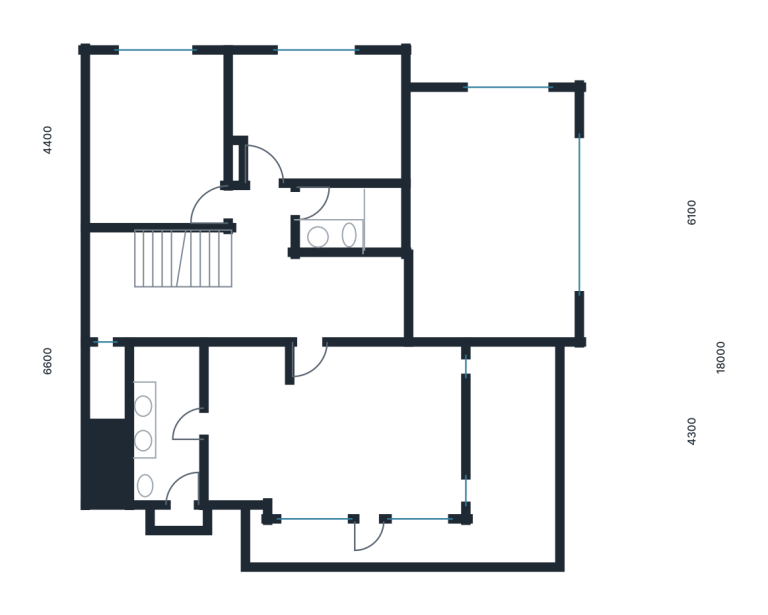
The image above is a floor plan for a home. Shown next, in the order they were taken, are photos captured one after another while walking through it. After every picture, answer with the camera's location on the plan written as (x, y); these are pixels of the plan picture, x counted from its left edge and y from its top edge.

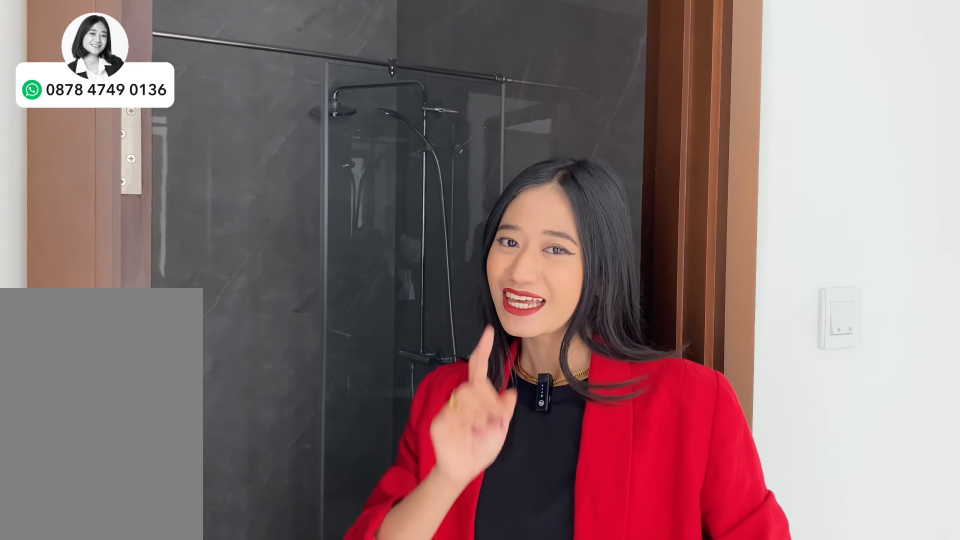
(365, 225)
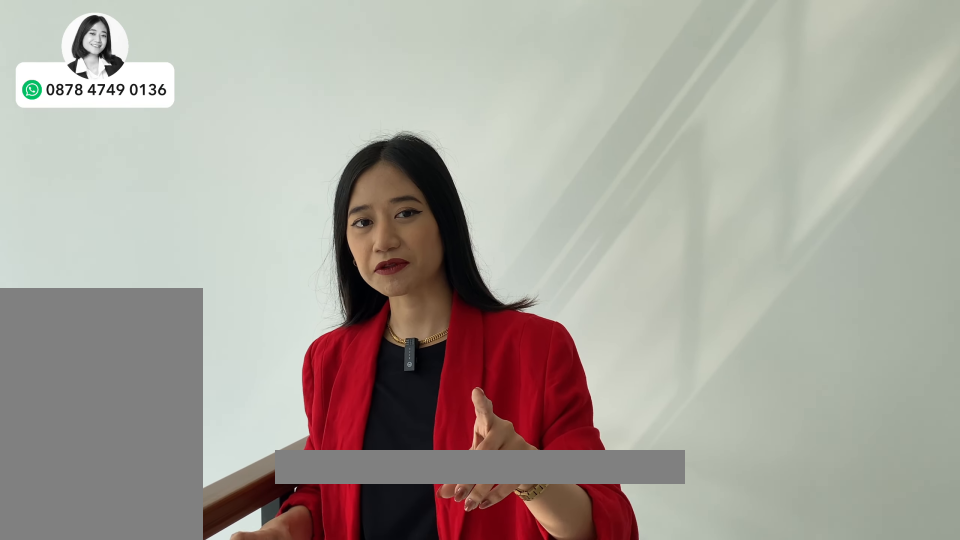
(368, 296)
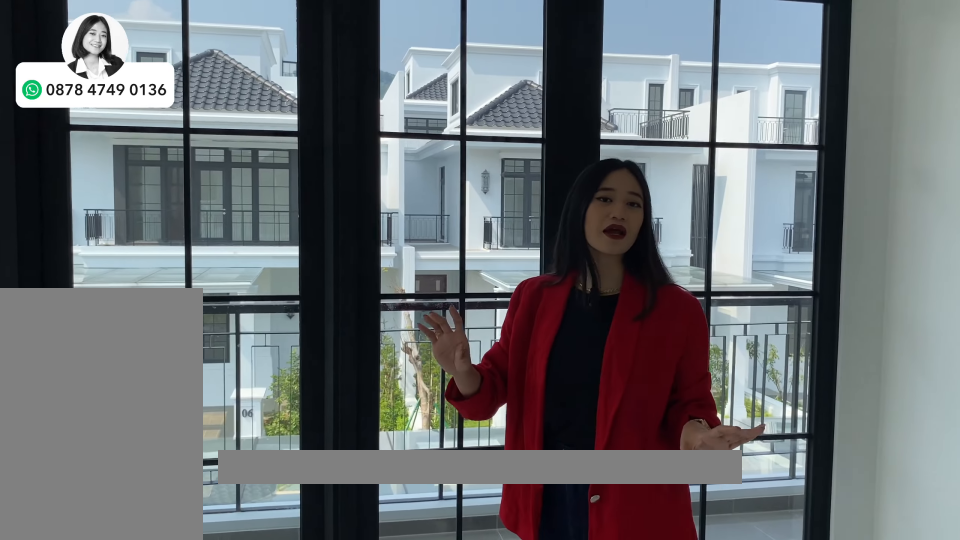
(243, 382)
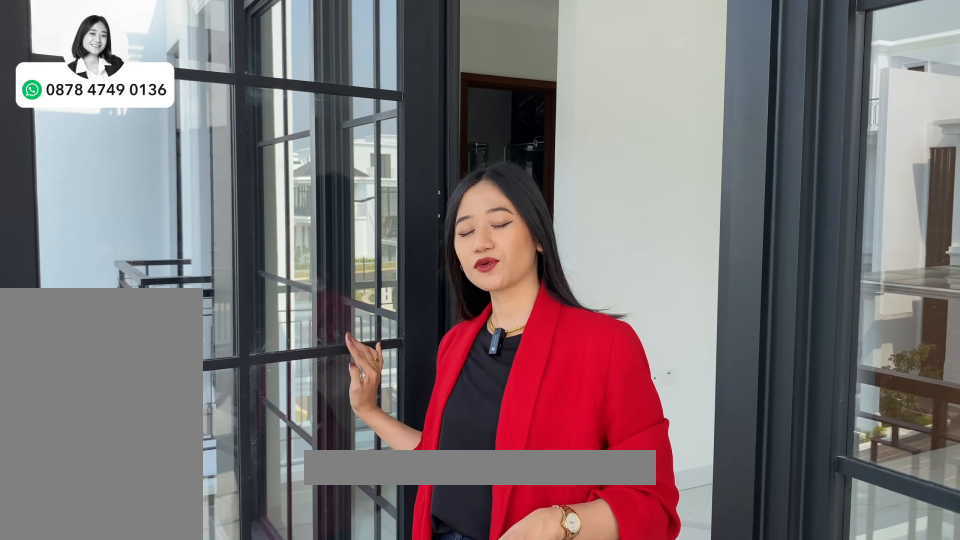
(402, 546)
